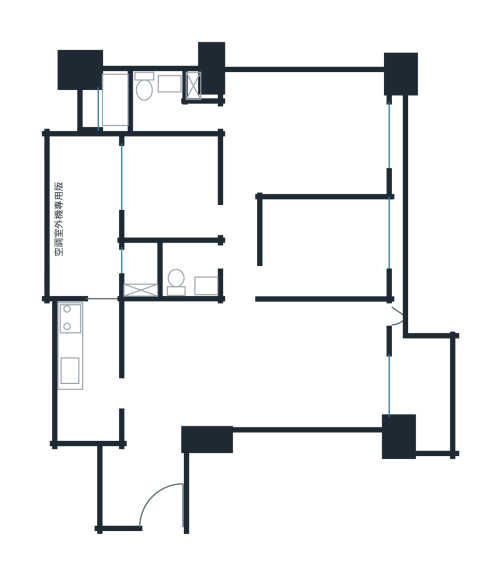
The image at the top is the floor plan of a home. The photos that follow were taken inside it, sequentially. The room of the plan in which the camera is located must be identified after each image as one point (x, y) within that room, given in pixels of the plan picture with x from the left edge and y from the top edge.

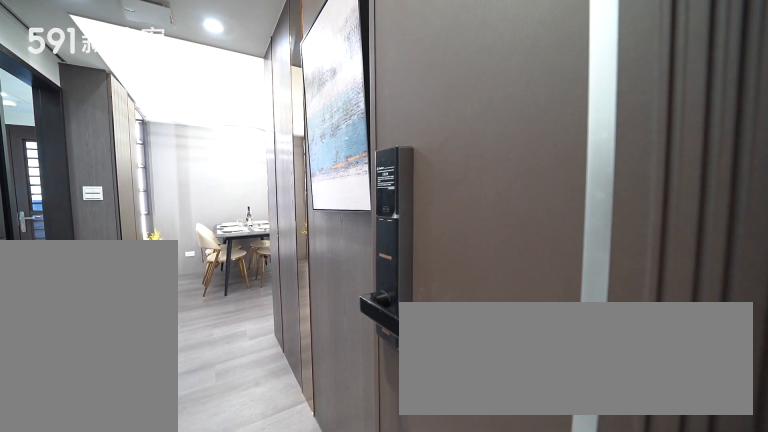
(144, 488)
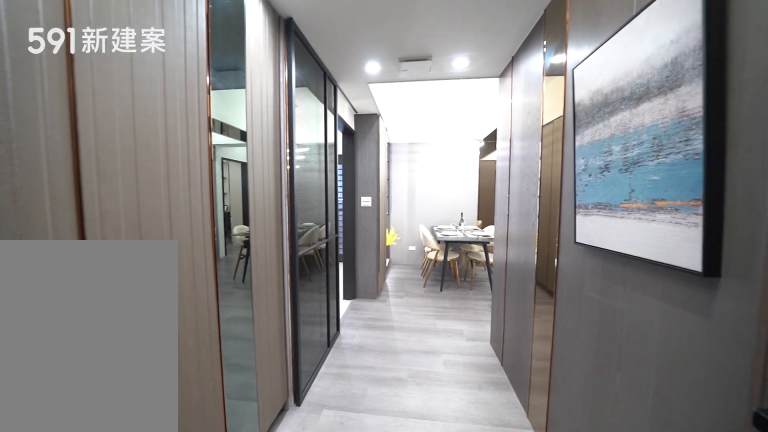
(144, 488)
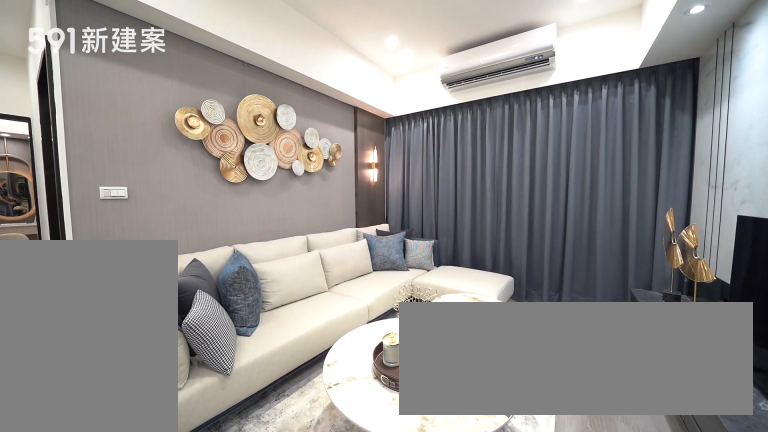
(328, 363)
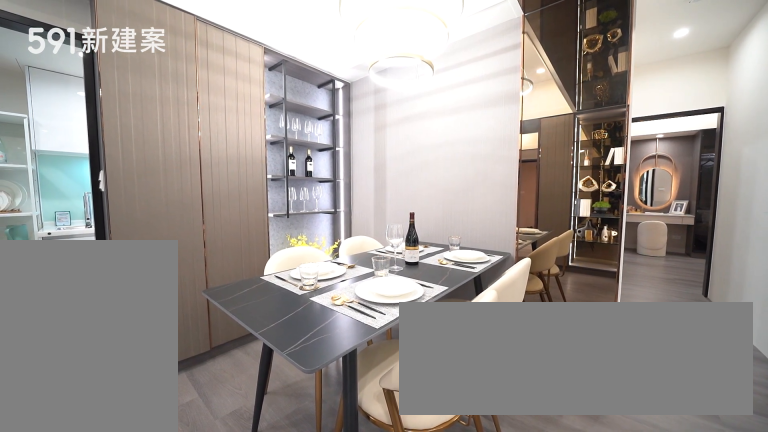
(186, 347)
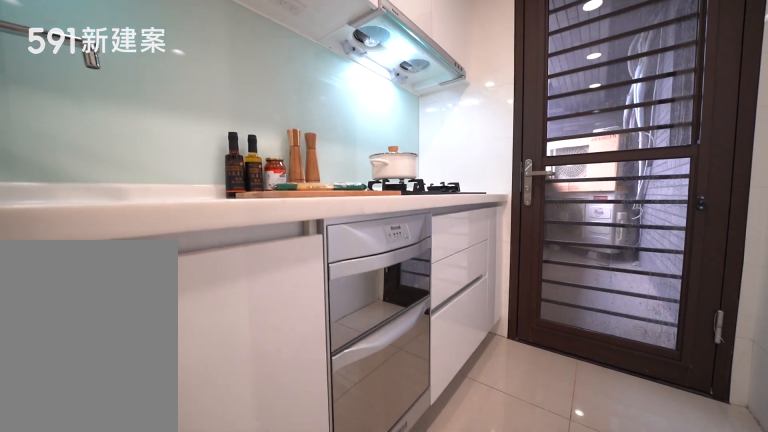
(88, 370)
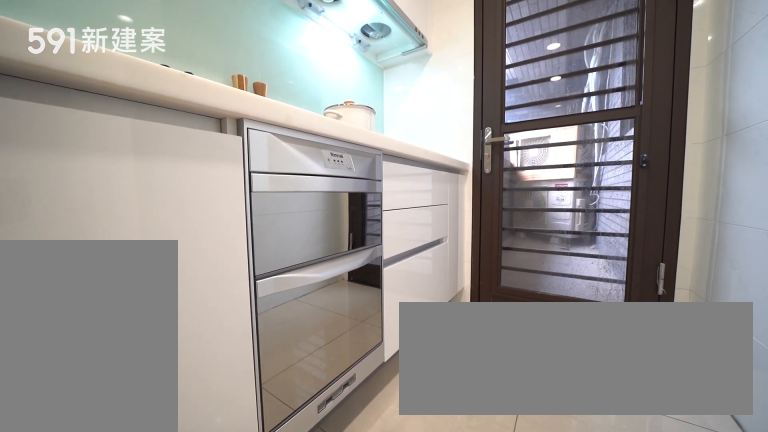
(88, 370)
